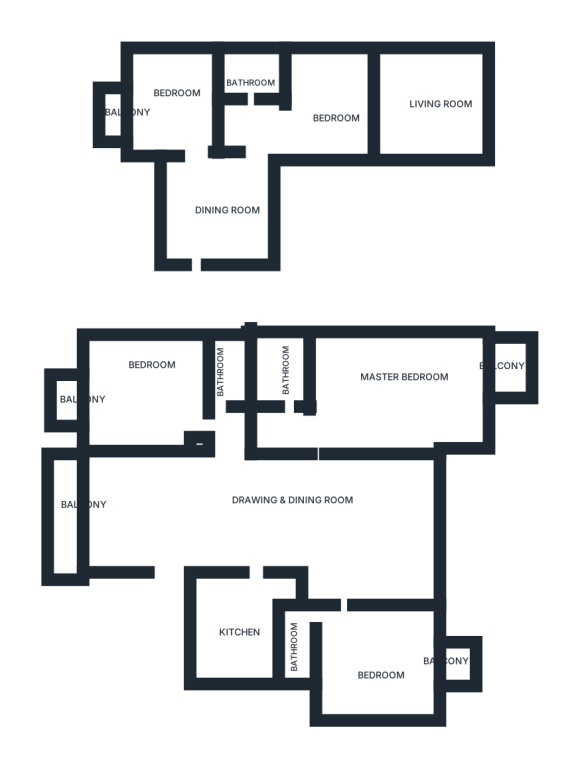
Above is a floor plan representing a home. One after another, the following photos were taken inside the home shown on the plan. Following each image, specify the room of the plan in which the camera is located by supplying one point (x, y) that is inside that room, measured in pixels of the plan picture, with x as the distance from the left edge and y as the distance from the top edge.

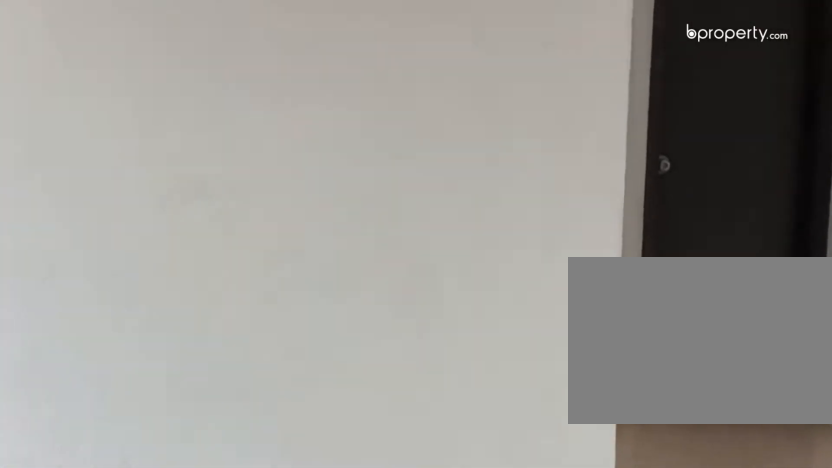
(157, 523)
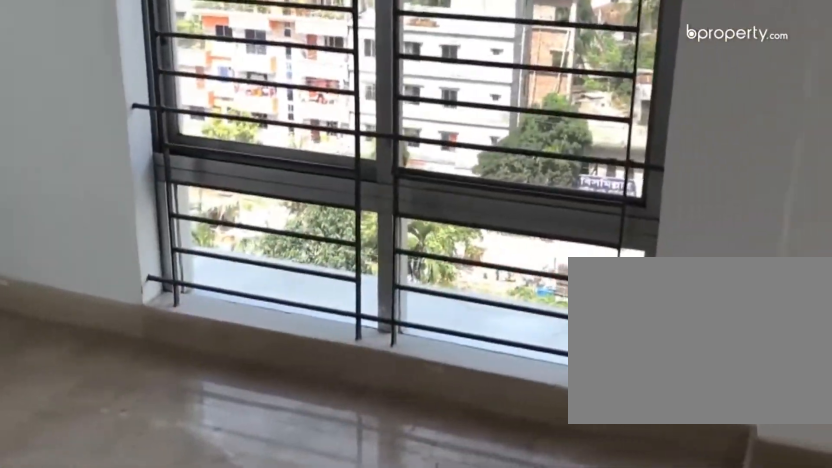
(142, 397)
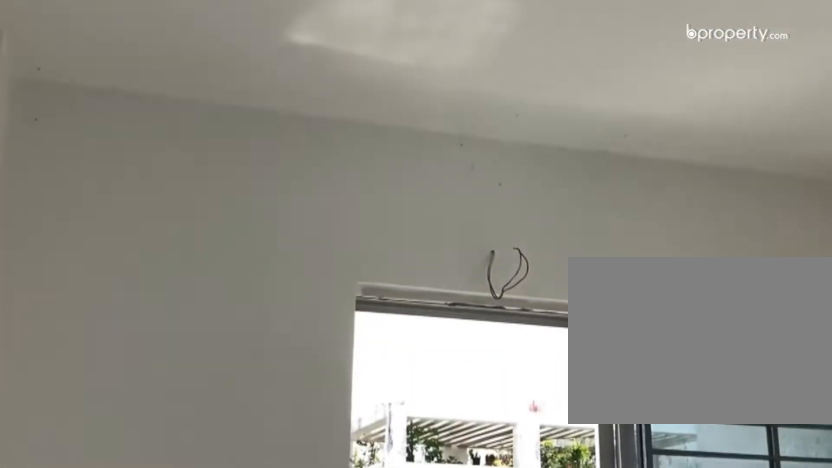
(373, 666)
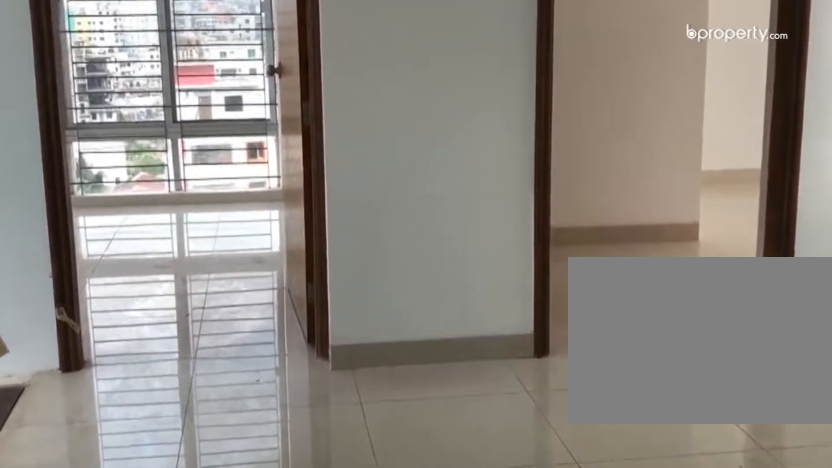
(208, 237)
